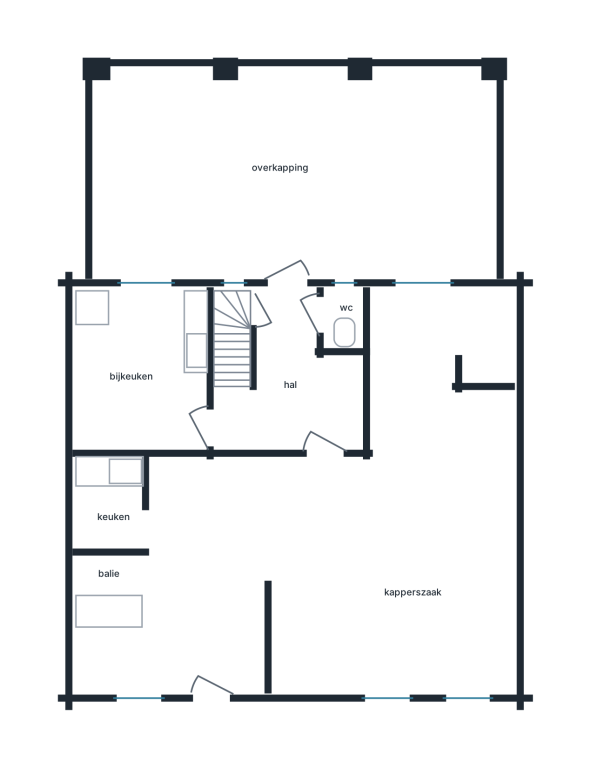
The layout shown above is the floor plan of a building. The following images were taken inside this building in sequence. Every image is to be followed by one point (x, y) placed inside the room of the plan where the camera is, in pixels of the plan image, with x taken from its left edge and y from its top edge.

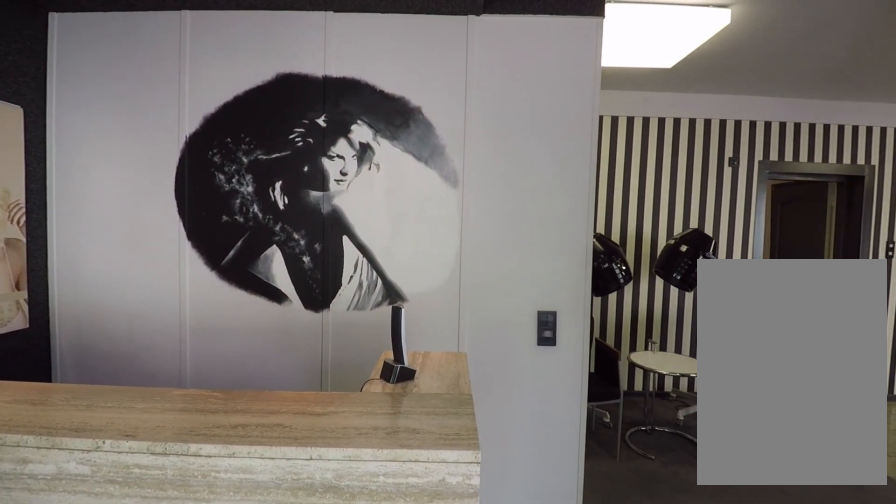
(170, 574)
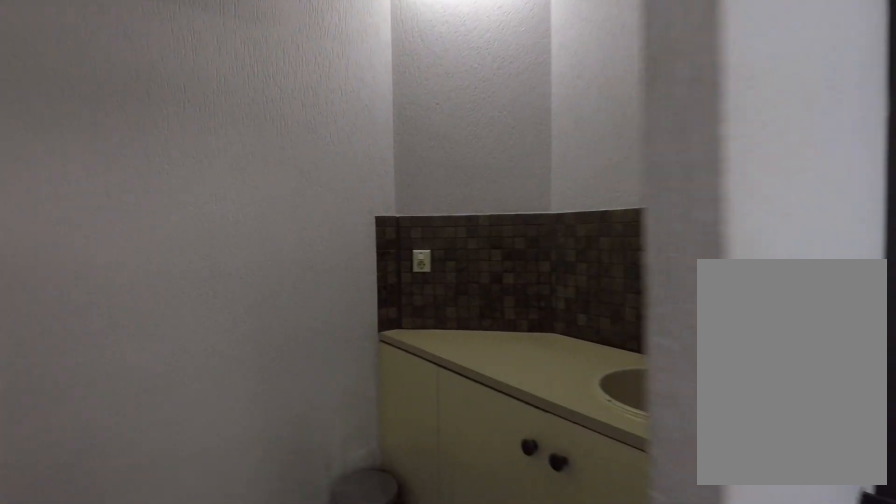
(170, 574)
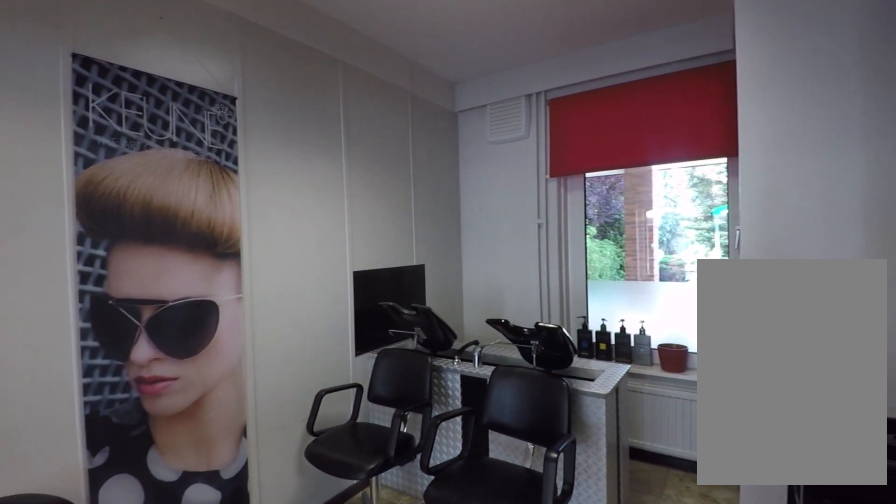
(400, 531)
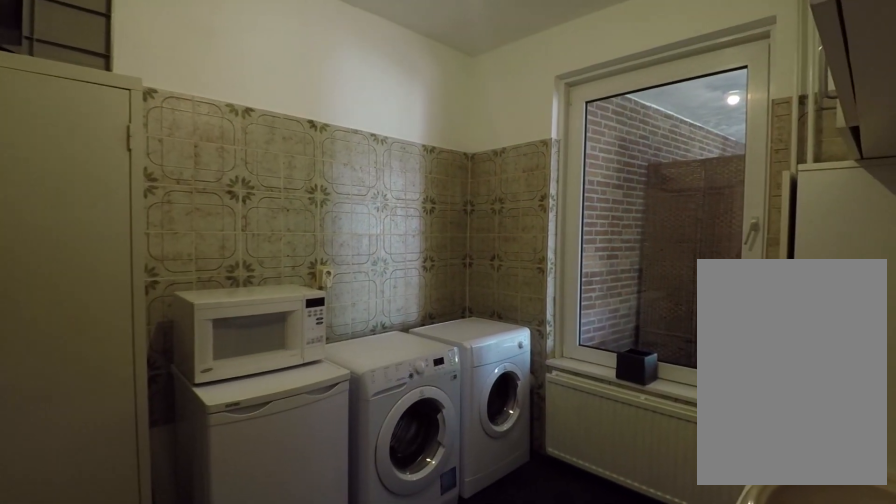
(141, 370)
